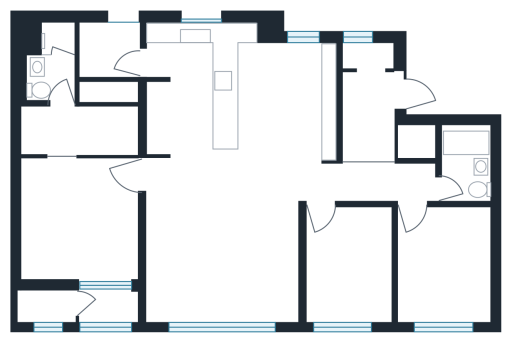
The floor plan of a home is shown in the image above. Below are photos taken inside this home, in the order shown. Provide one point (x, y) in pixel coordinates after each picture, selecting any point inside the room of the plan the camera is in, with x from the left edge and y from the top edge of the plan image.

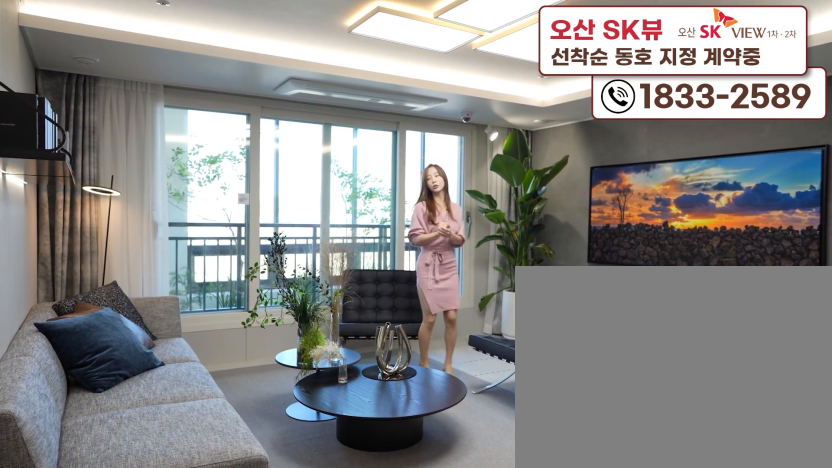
(224, 282)
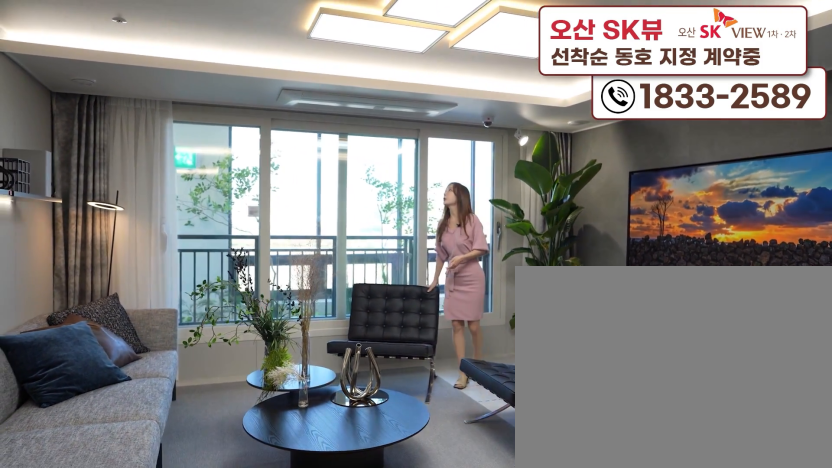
(224, 282)
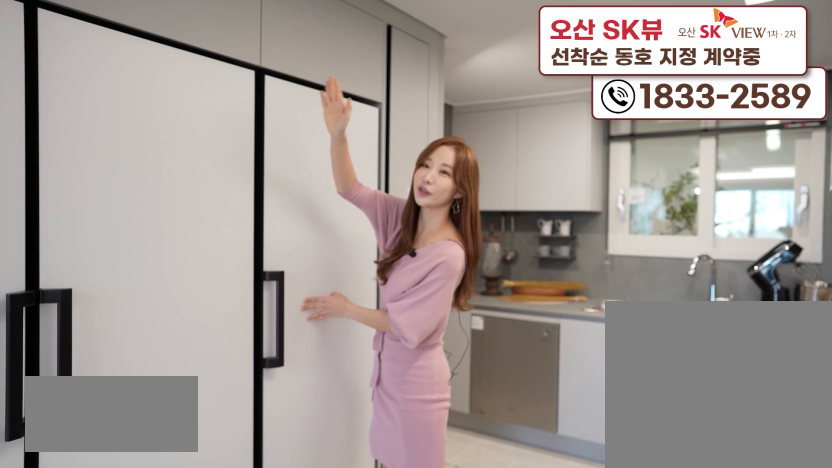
(204, 162)
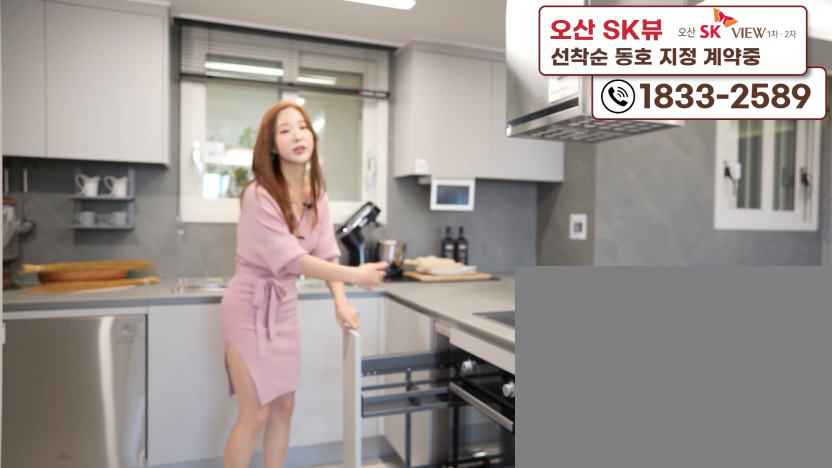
(204, 162)
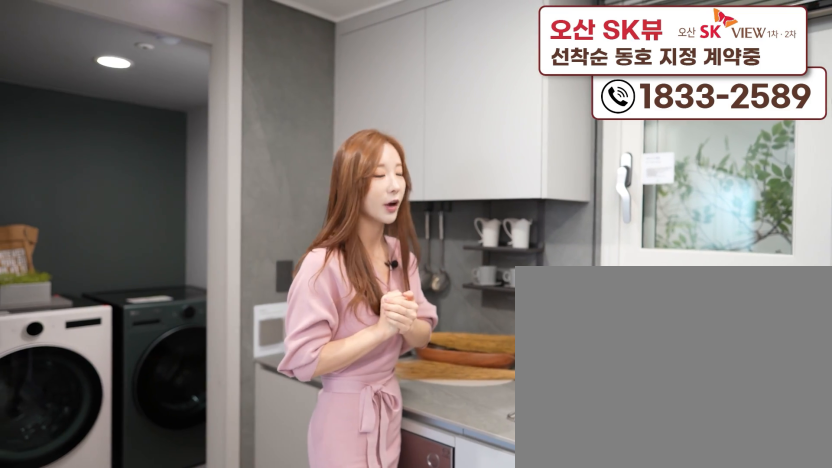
(204, 162)
